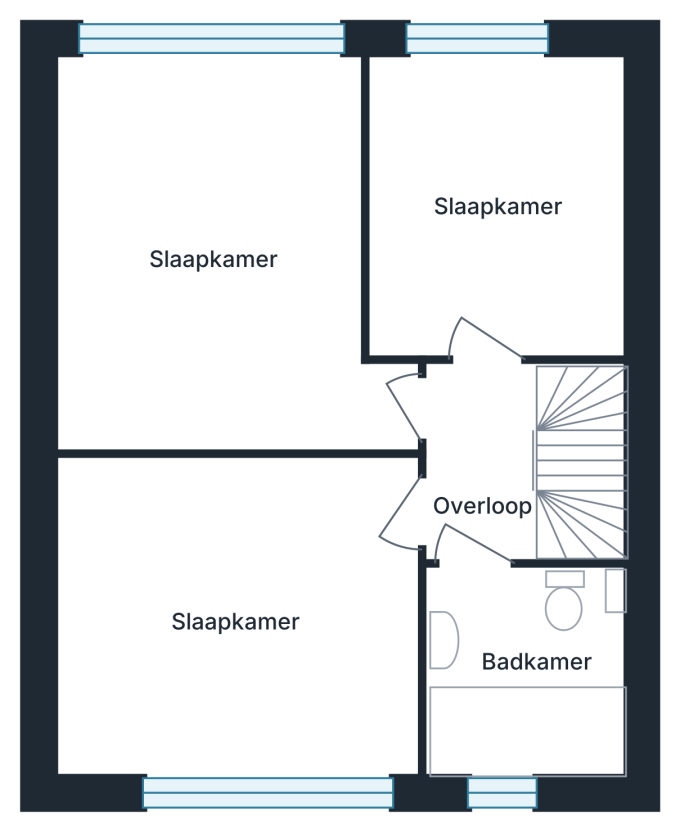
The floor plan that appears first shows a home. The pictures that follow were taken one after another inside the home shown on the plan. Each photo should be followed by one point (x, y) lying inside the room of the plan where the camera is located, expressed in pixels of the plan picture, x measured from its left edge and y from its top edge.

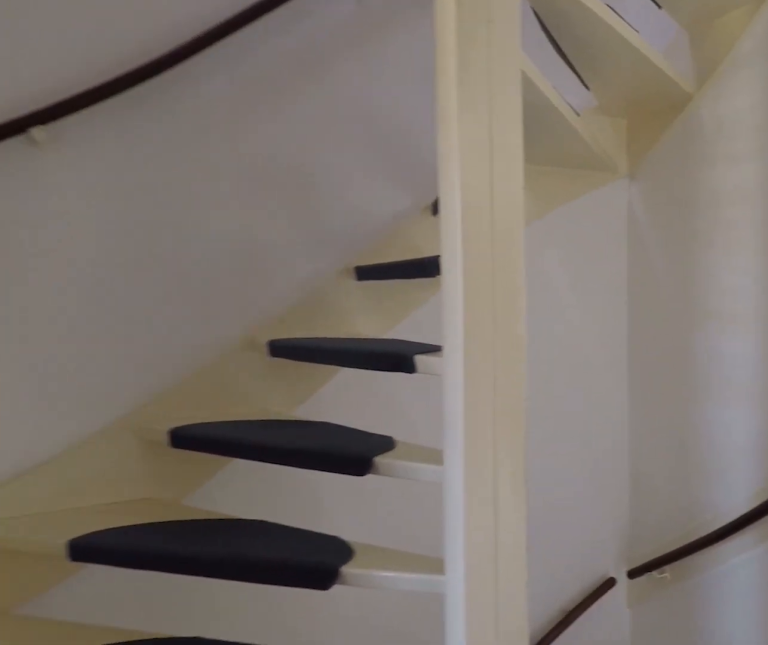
(480, 459)
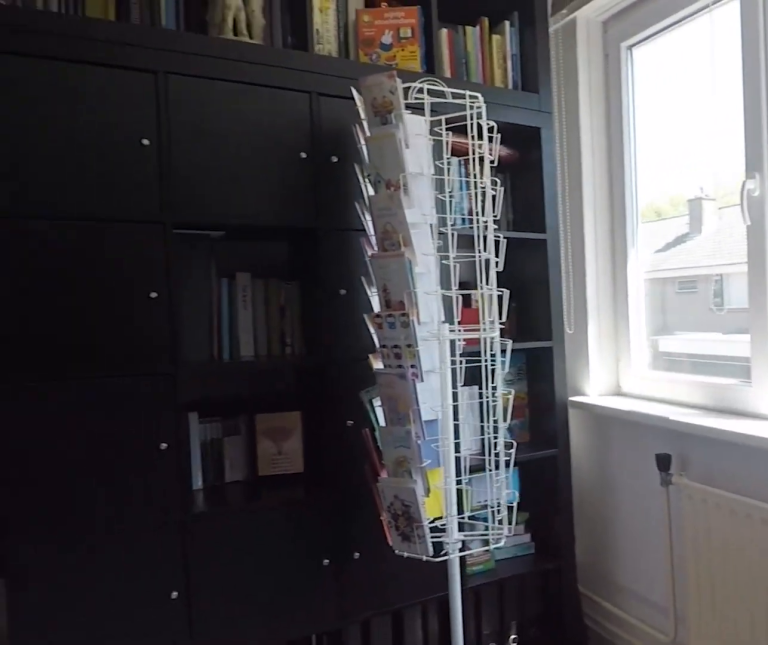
(233, 641)
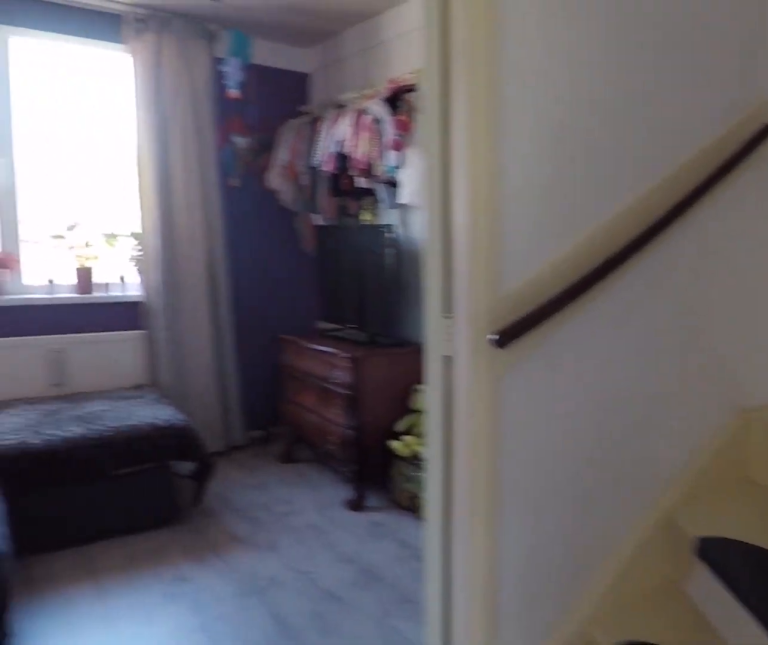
(481, 461)
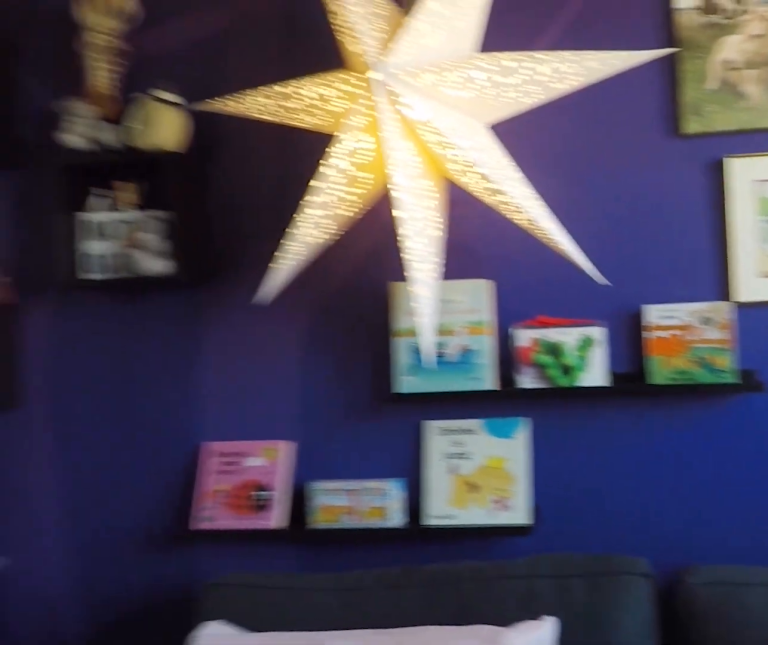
(497, 203)
